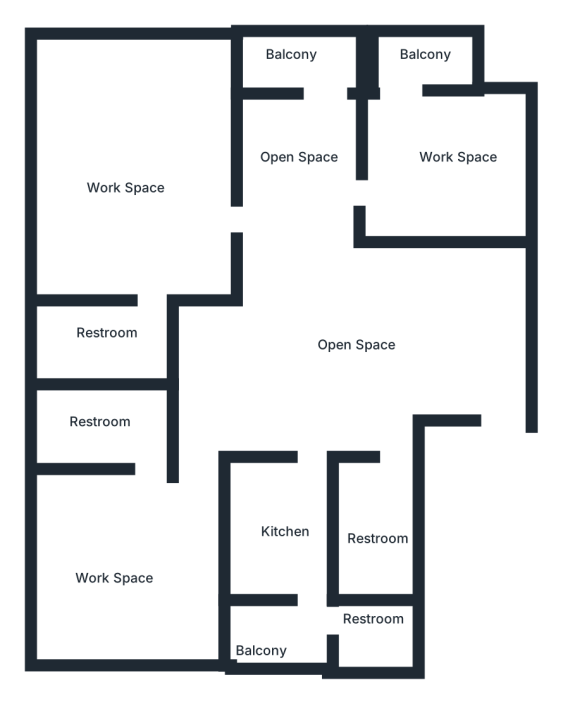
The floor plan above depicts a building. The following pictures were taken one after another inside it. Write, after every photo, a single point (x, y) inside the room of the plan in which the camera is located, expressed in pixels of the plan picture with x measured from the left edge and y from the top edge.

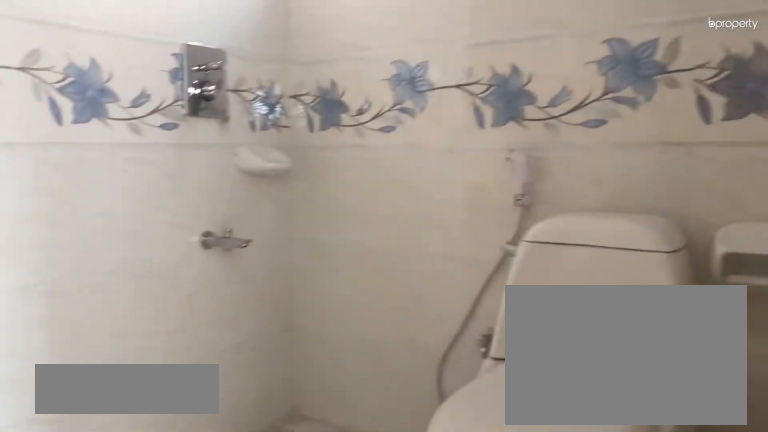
(112, 340)
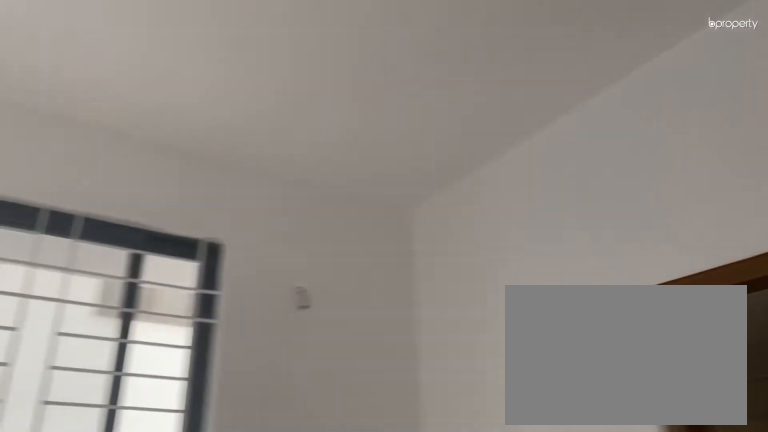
(132, 549)
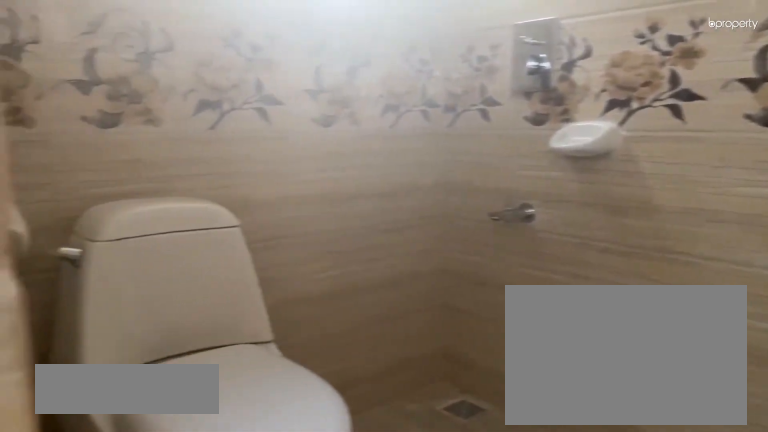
(109, 427)
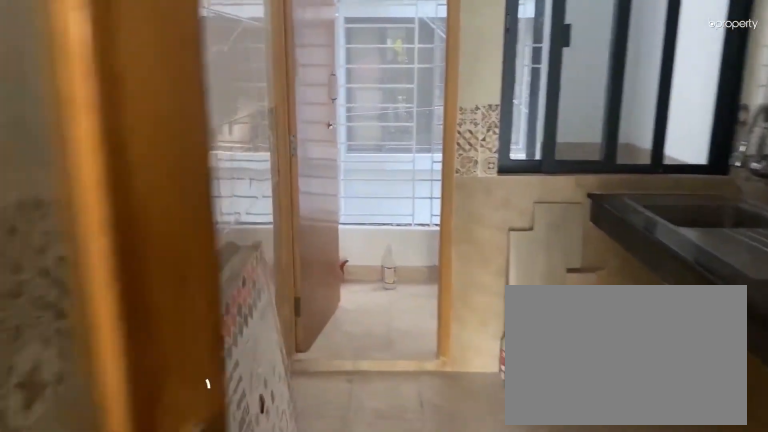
(288, 530)
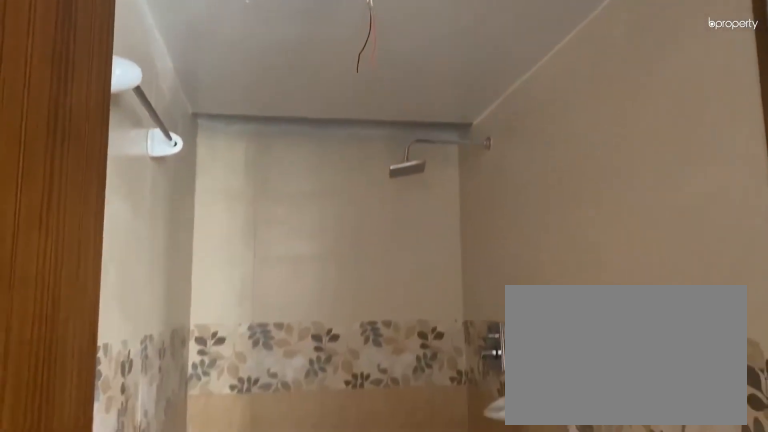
(379, 544)
